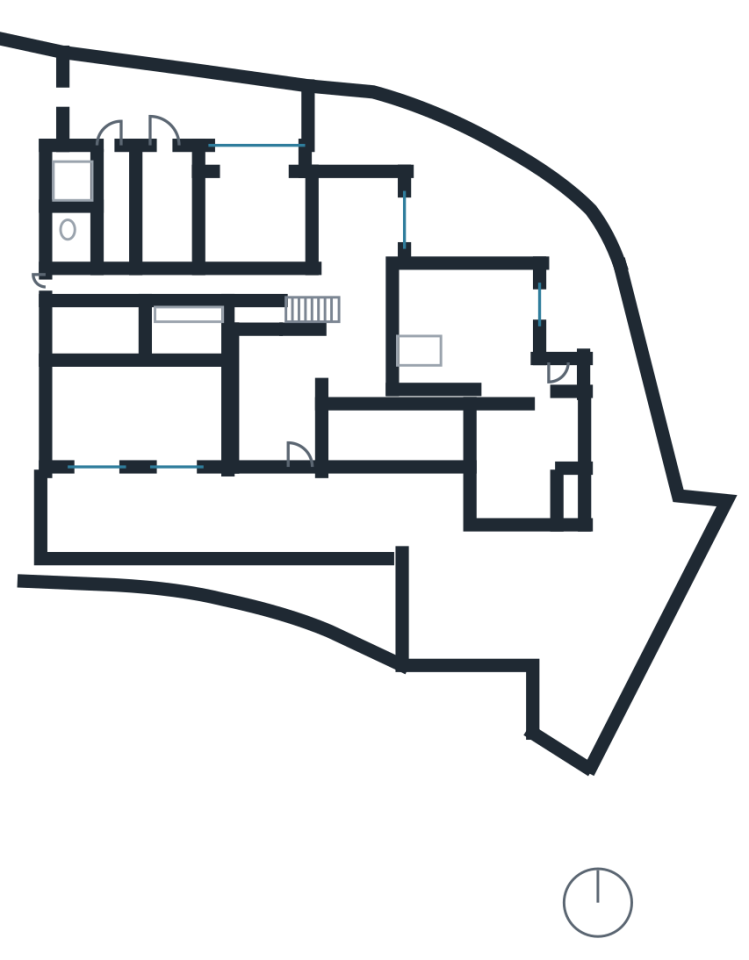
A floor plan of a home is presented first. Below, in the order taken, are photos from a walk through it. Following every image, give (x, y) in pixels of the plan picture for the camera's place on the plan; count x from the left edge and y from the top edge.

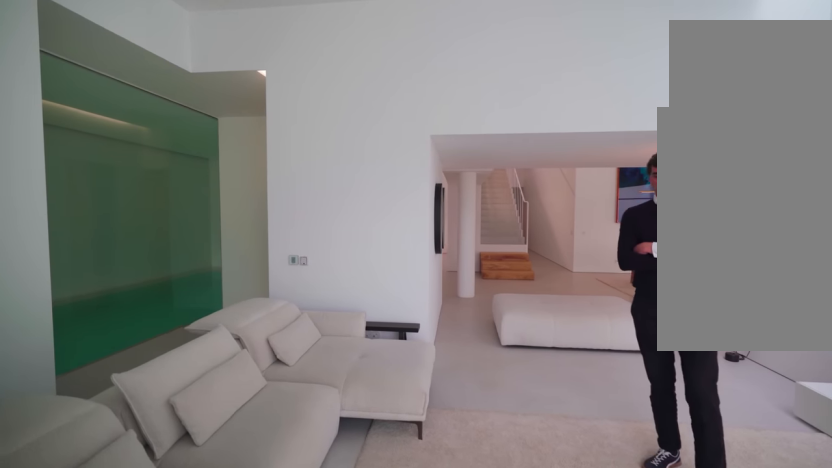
(506, 321)
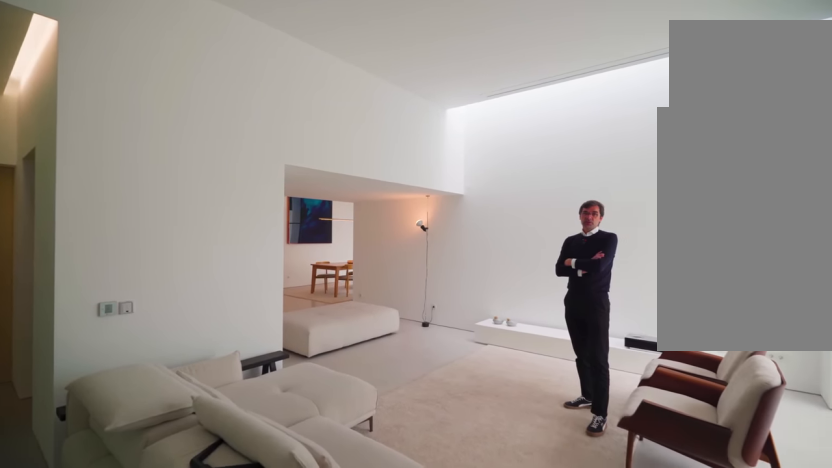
(490, 387)
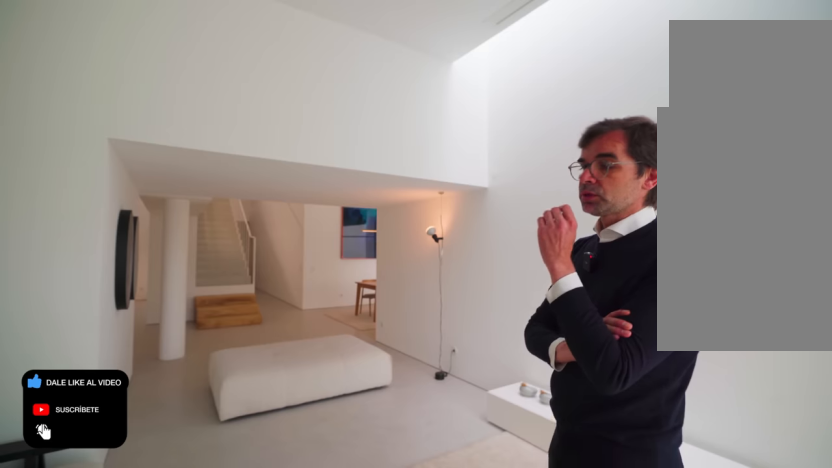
(515, 347)
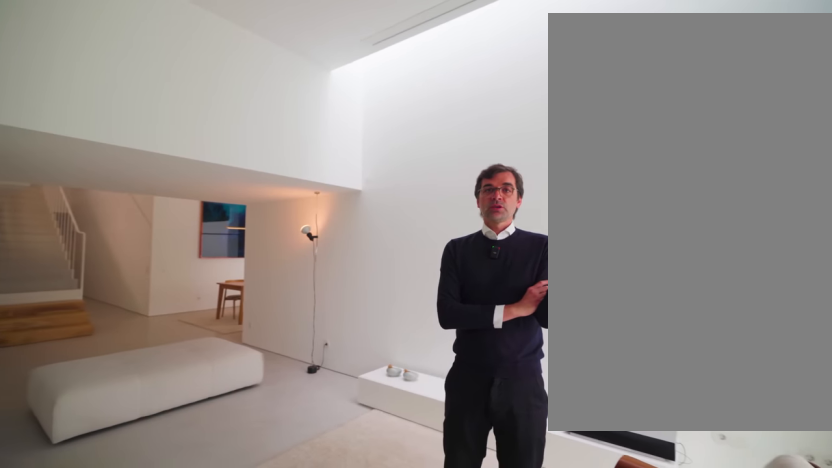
(515, 347)
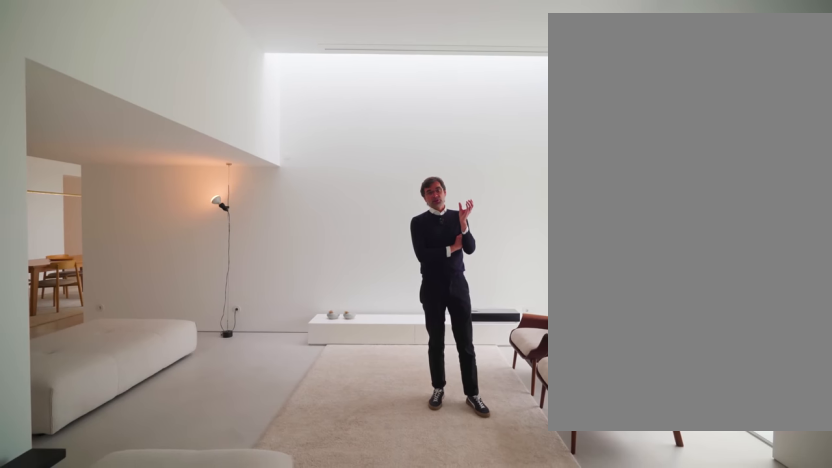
(495, 340)
